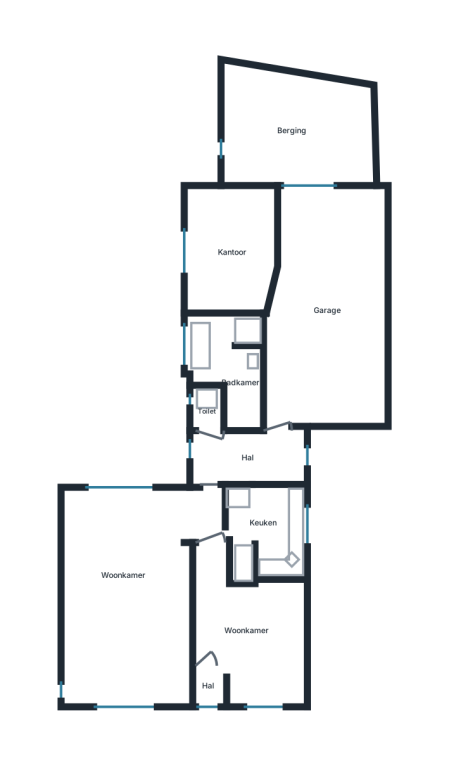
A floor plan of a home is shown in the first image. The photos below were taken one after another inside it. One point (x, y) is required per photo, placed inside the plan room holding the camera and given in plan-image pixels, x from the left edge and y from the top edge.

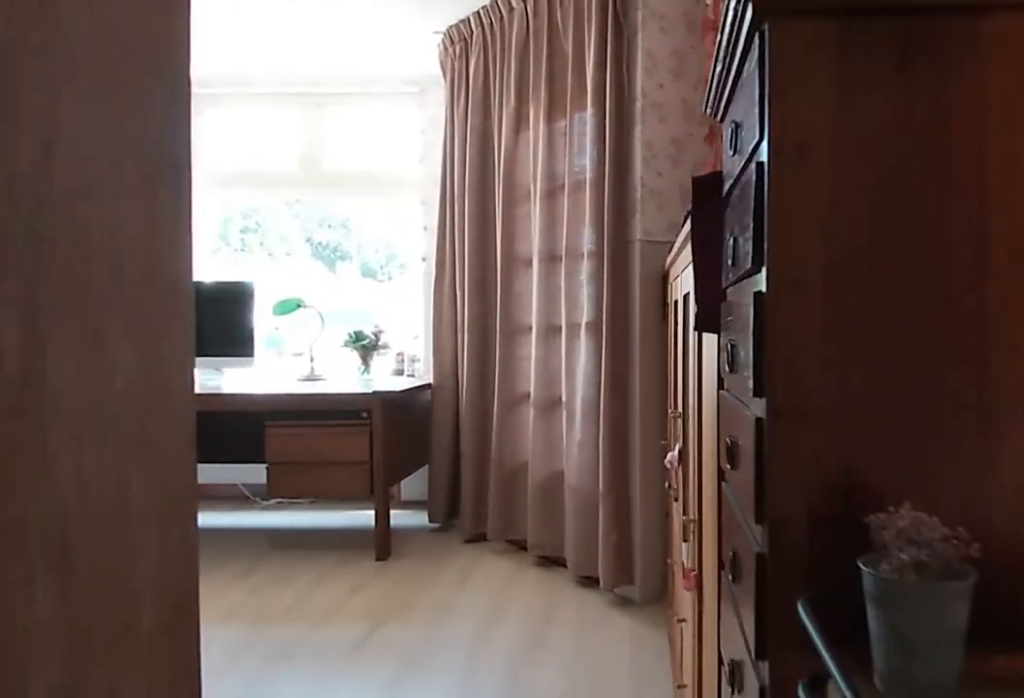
(248, 631)
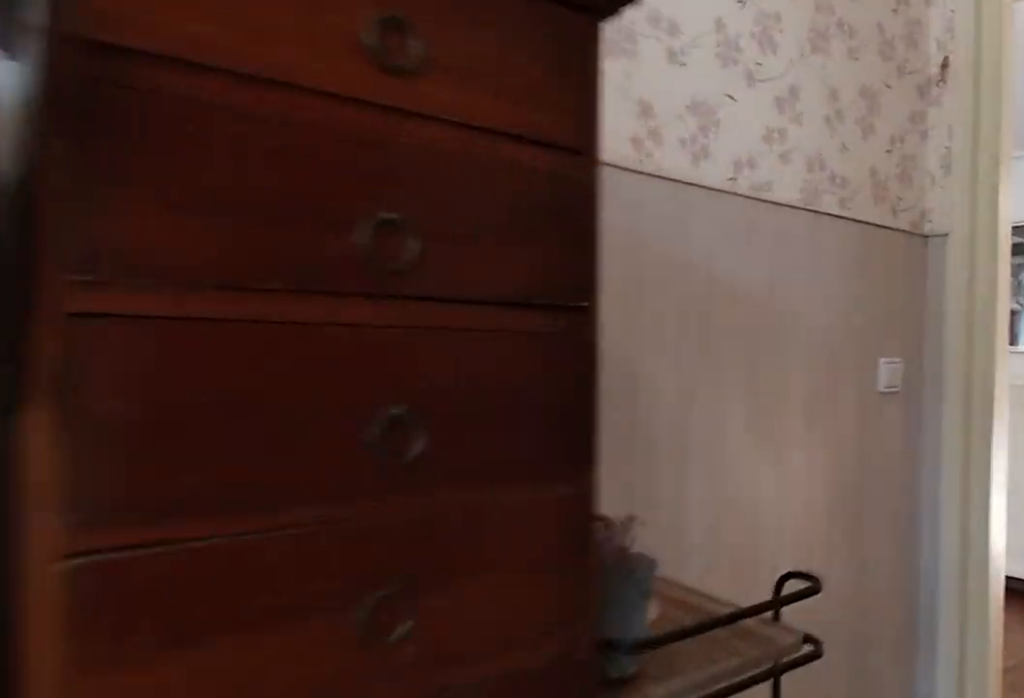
(248, 631)
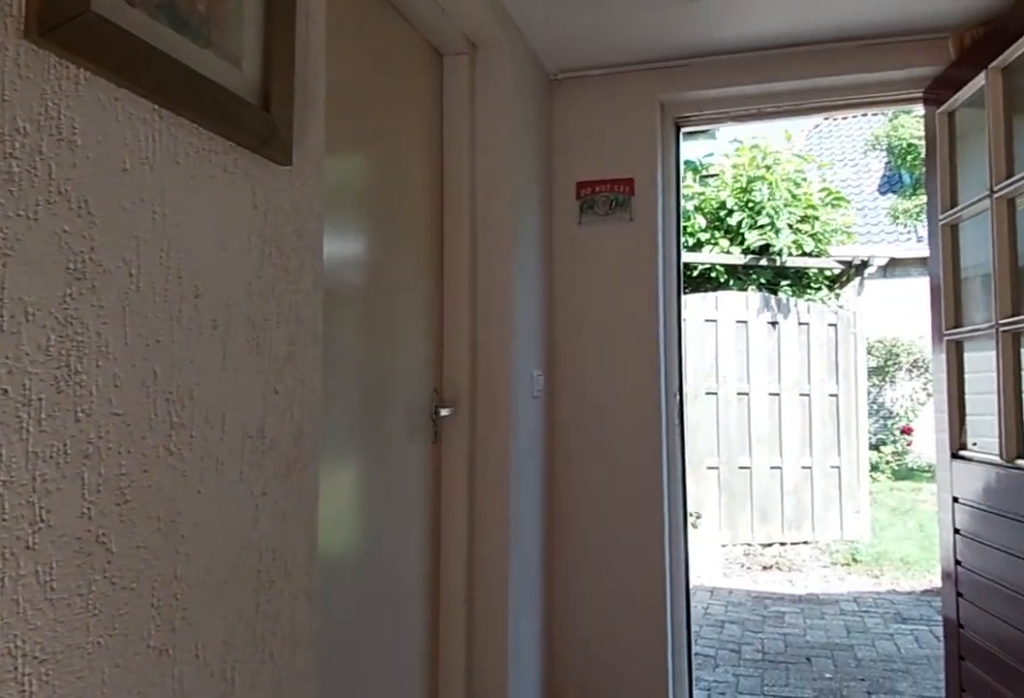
(247, 455)
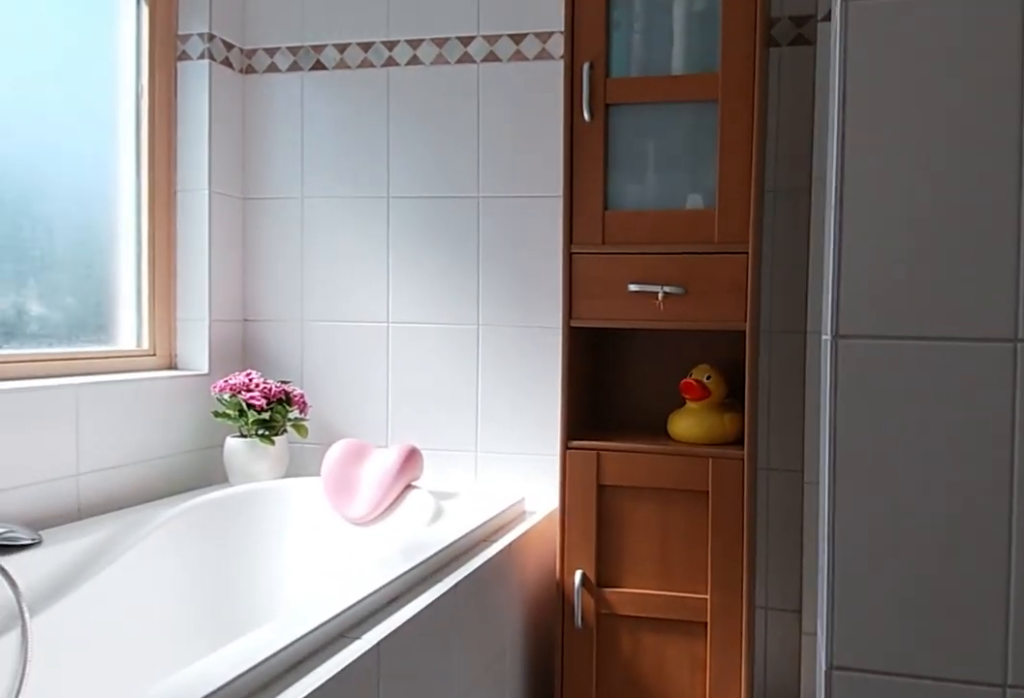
(228, 364)
